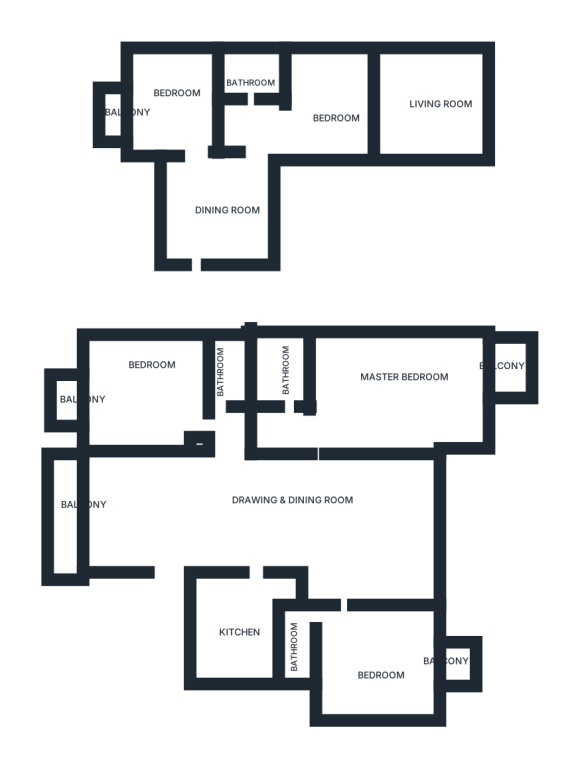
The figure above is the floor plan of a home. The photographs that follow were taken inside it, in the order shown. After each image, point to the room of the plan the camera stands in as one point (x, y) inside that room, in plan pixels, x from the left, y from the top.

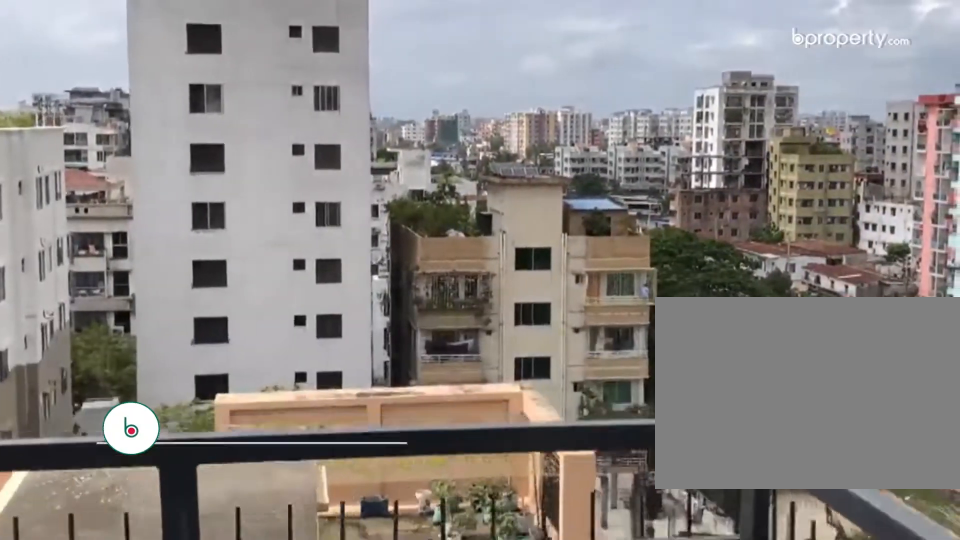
(61, 498)
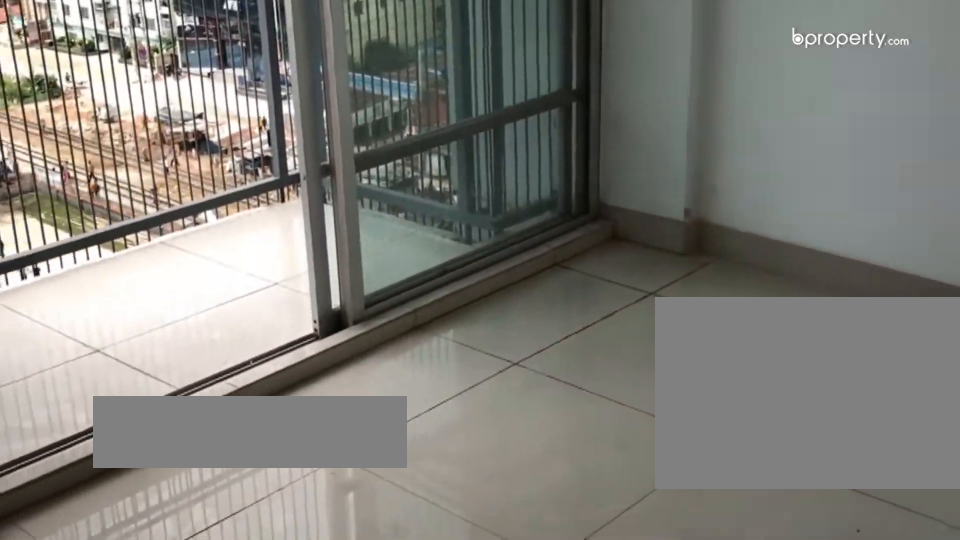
(142, 91)
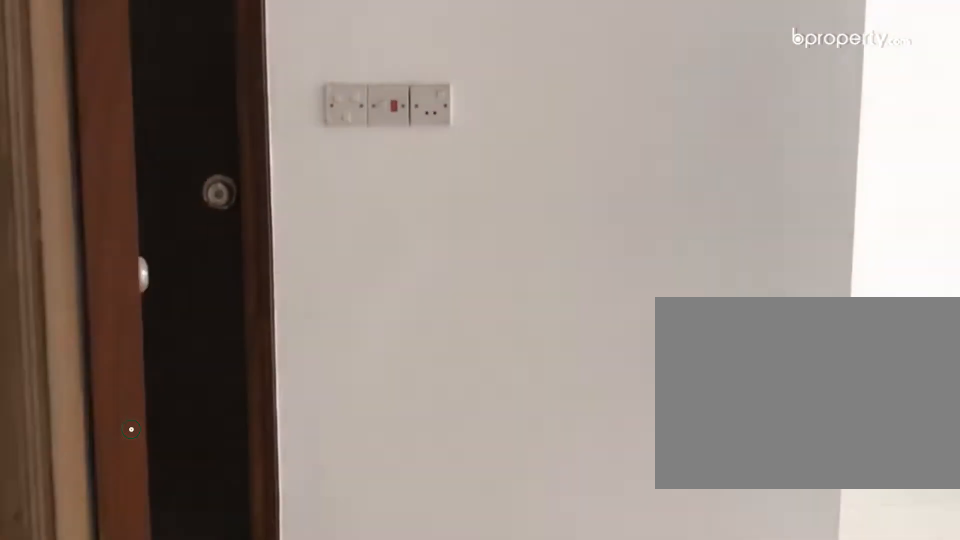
(291, 133)
